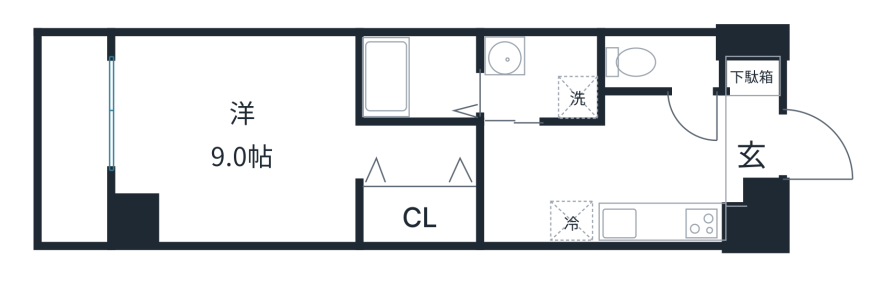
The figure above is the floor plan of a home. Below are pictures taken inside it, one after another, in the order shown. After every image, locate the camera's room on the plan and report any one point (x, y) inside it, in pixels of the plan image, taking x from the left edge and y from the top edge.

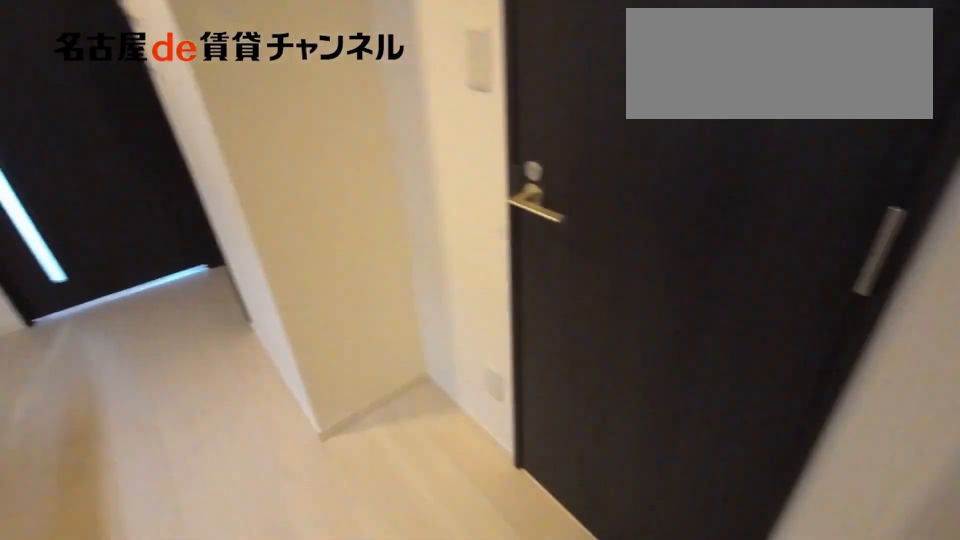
(751, 132)
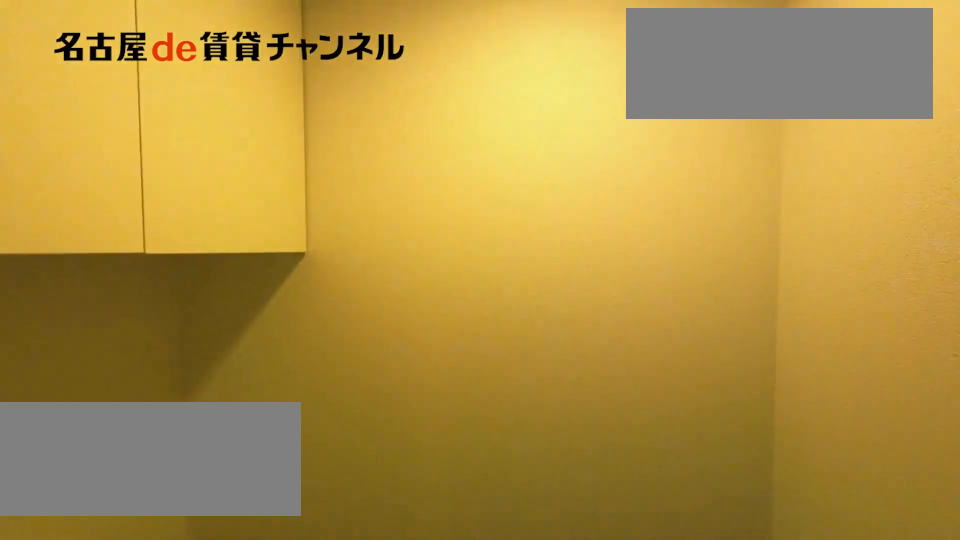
(662, 62)
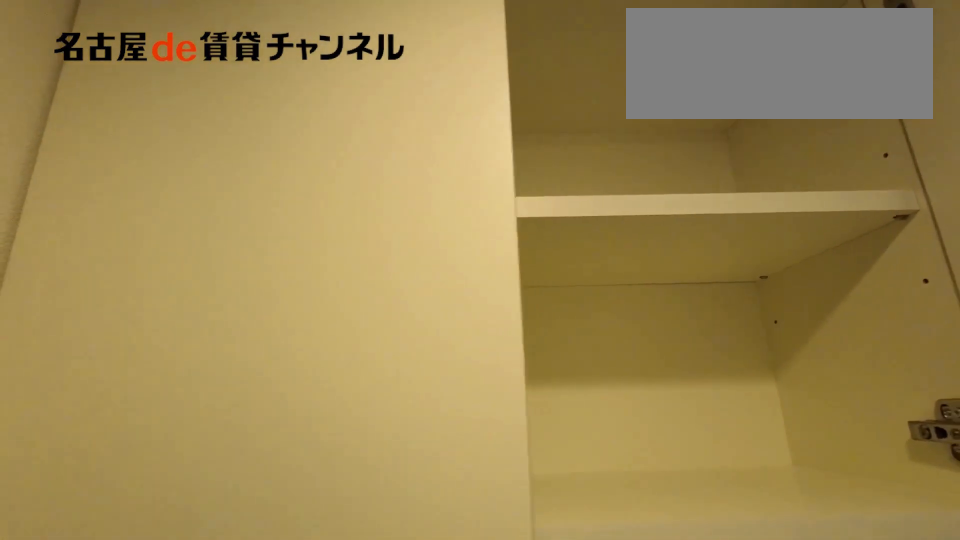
(662, 62)
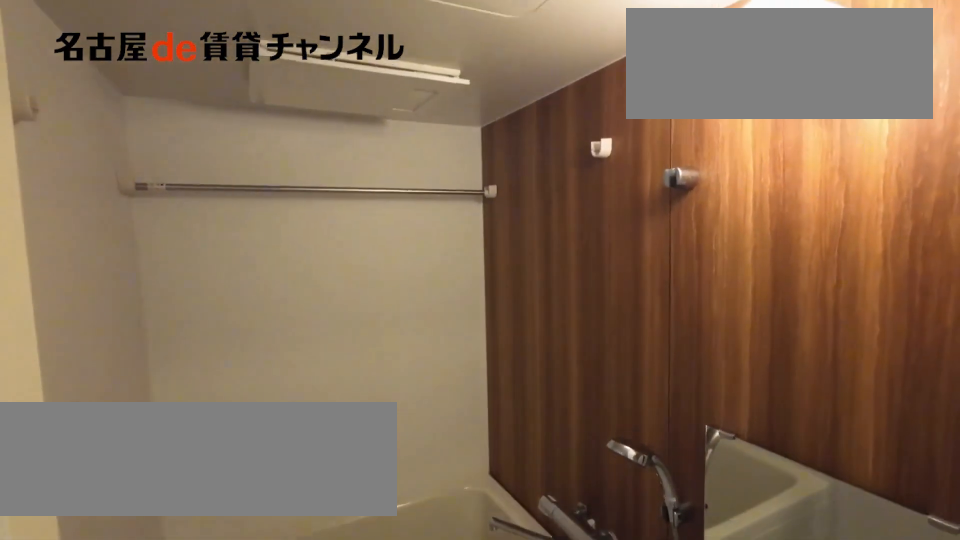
(419, 76)
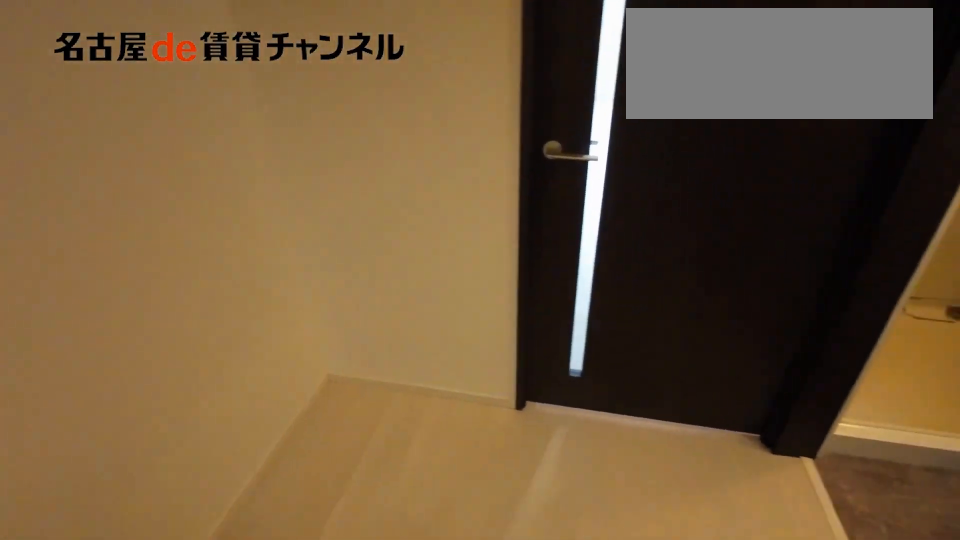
(640, 220)
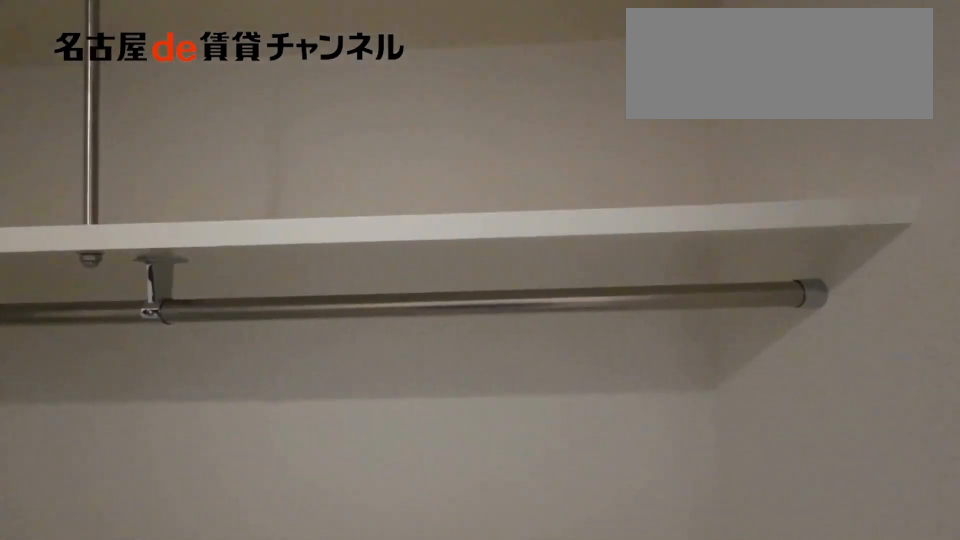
(421, 214)
